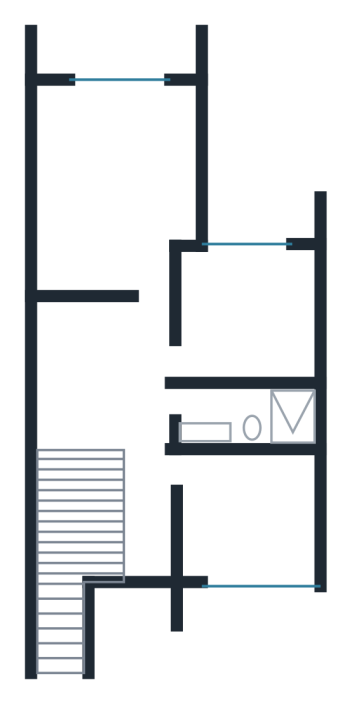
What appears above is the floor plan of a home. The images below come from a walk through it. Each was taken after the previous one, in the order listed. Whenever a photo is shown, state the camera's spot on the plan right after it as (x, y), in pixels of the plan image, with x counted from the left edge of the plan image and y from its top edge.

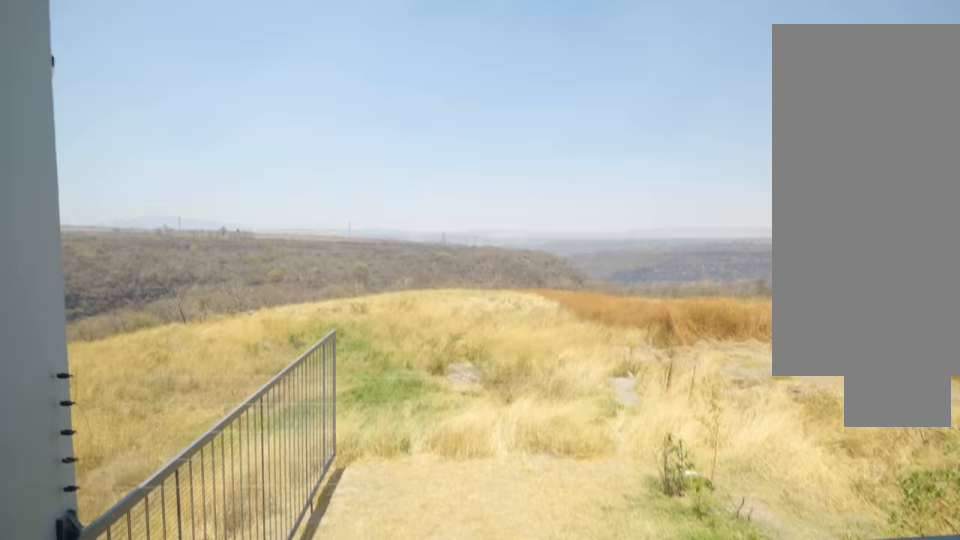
(113, 60)
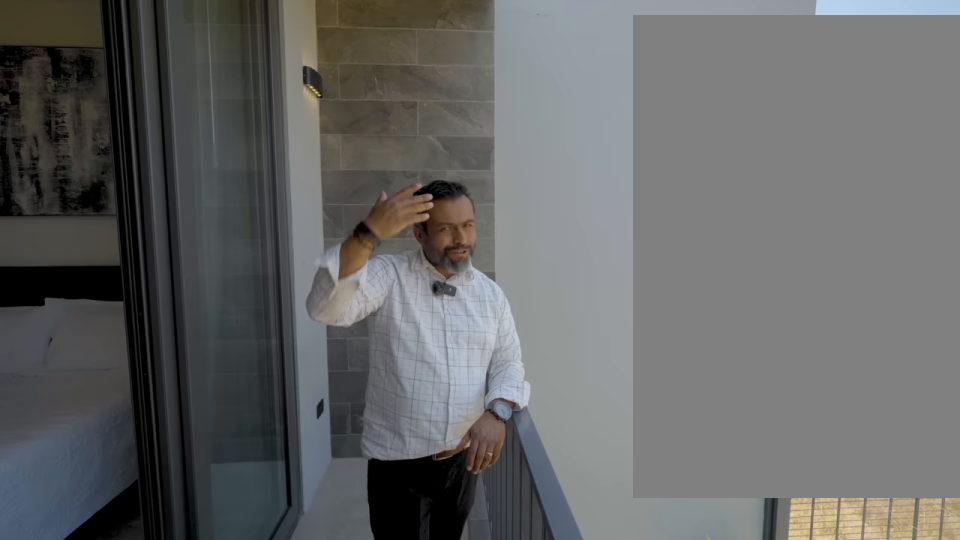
(132, 60)
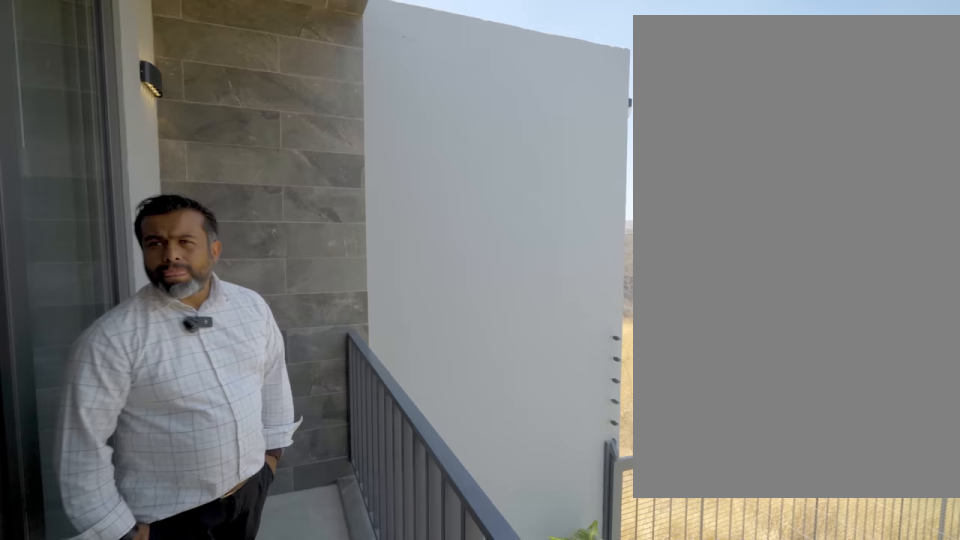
(133, 59)
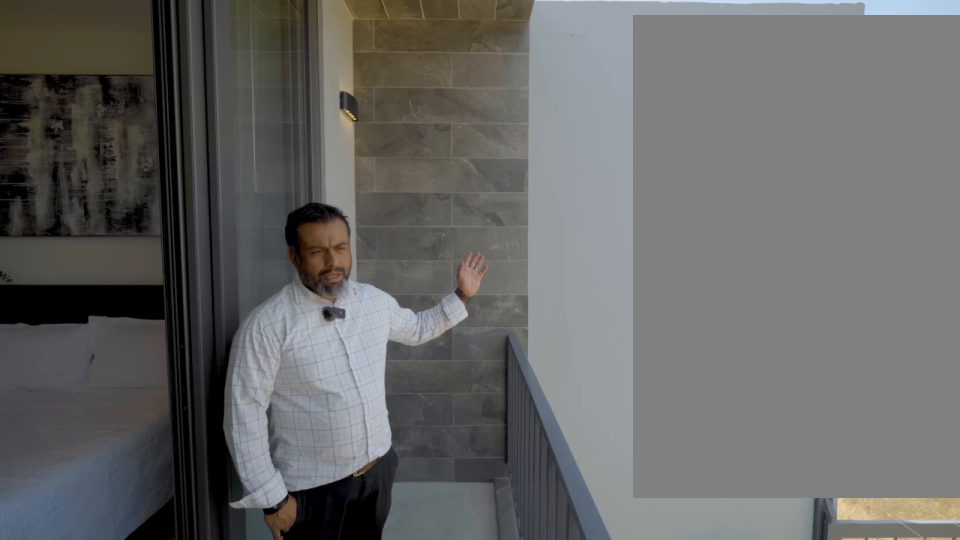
(133, 59)
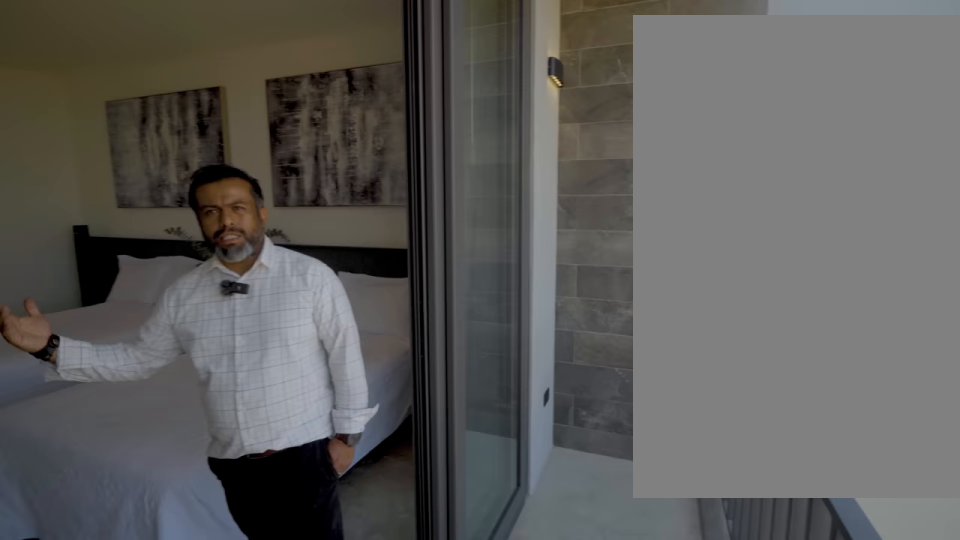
(134, 59)
